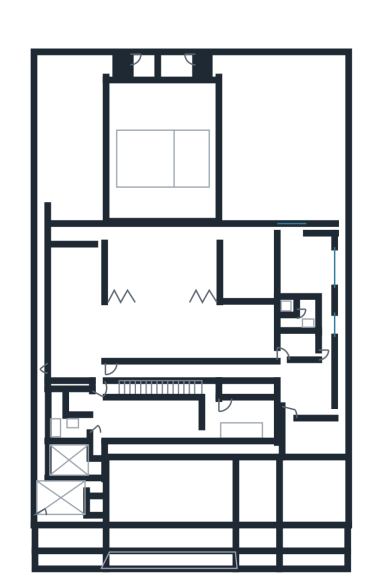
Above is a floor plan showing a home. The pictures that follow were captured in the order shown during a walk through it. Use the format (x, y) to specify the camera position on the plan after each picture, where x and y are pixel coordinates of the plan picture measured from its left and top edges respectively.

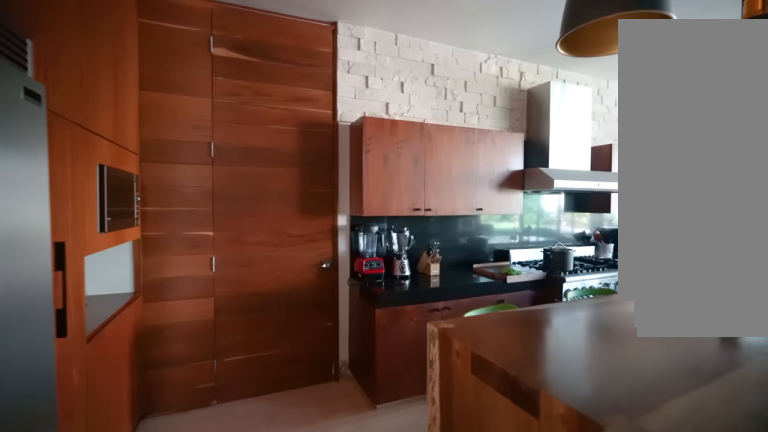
(104, 372)
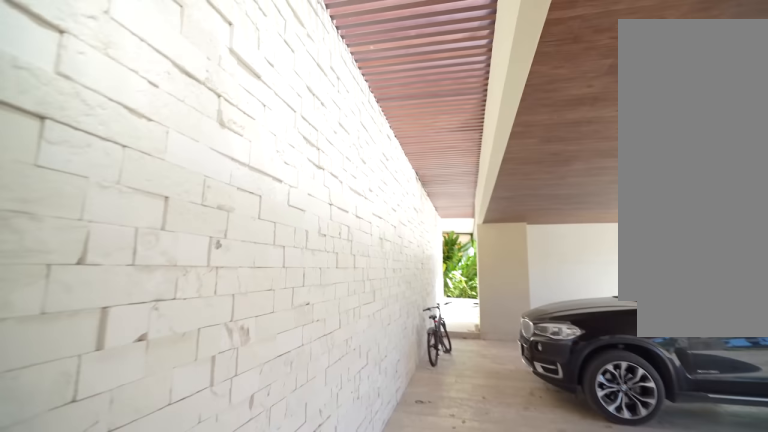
(105, 447)
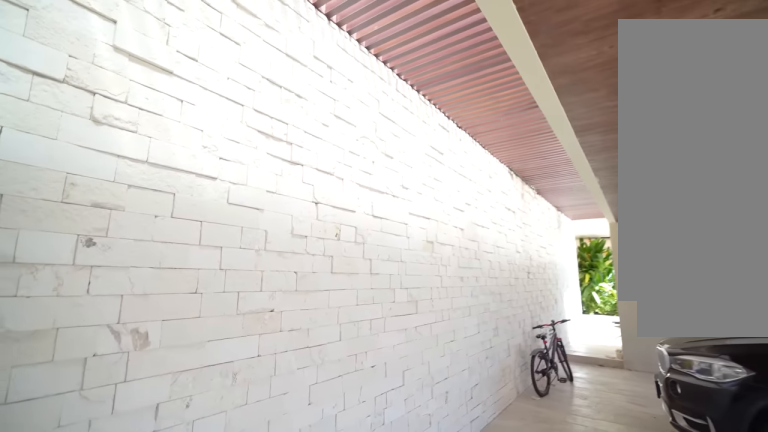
(128, 457)
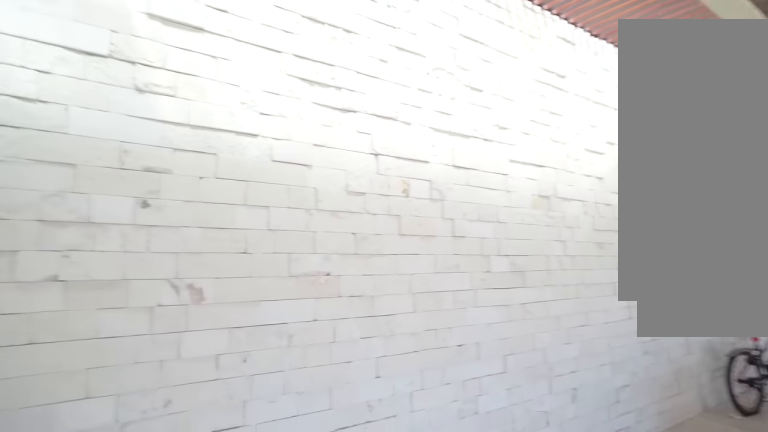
(131, 458)
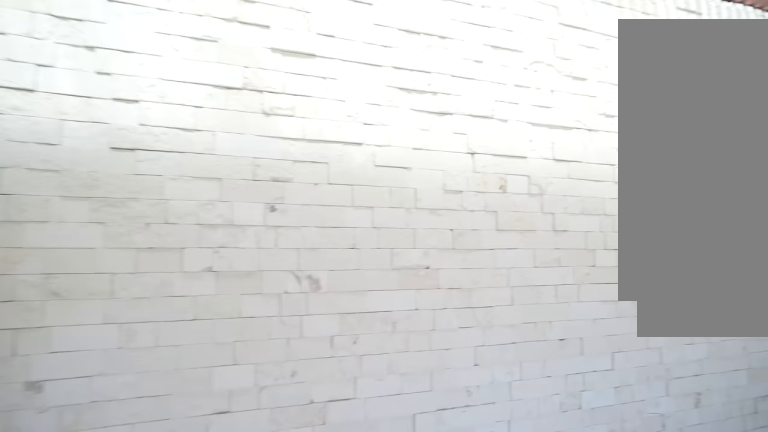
(132, 458)
